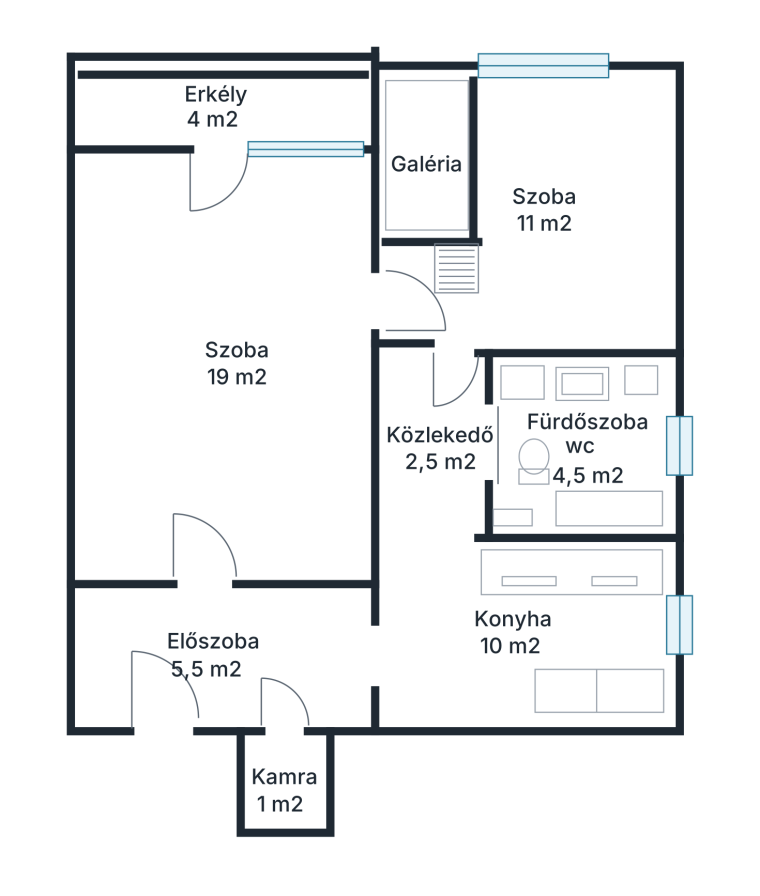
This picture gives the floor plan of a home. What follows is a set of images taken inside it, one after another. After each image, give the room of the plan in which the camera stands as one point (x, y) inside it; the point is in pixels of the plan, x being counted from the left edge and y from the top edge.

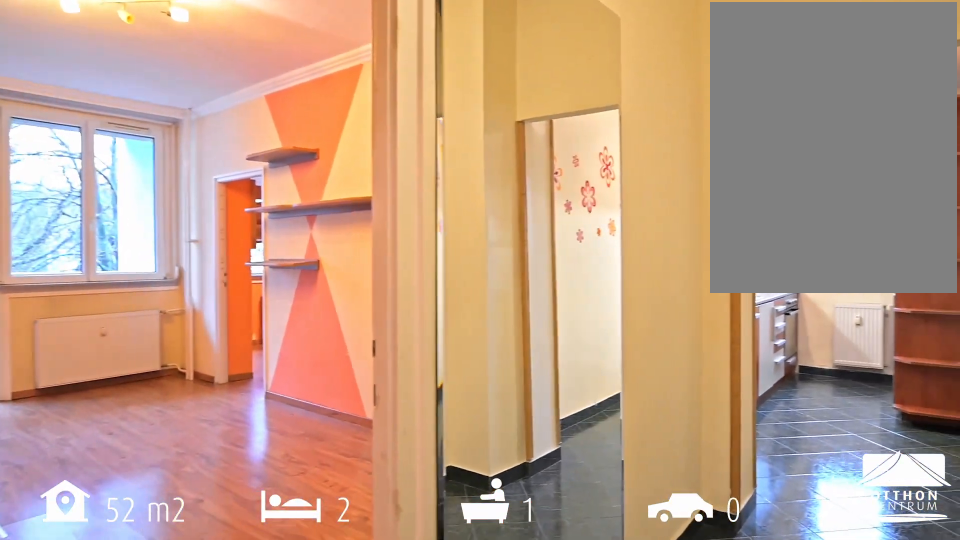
(204, 651)
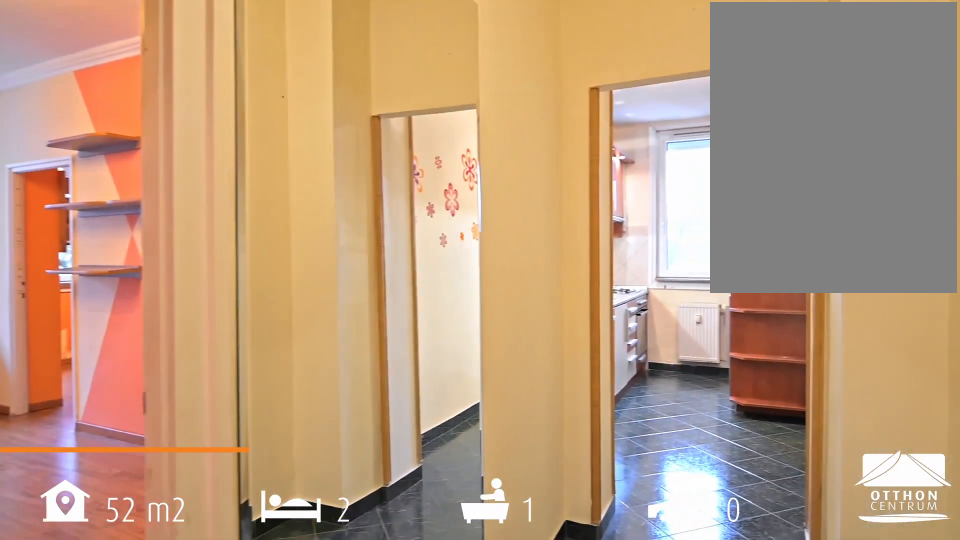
(108, 697)
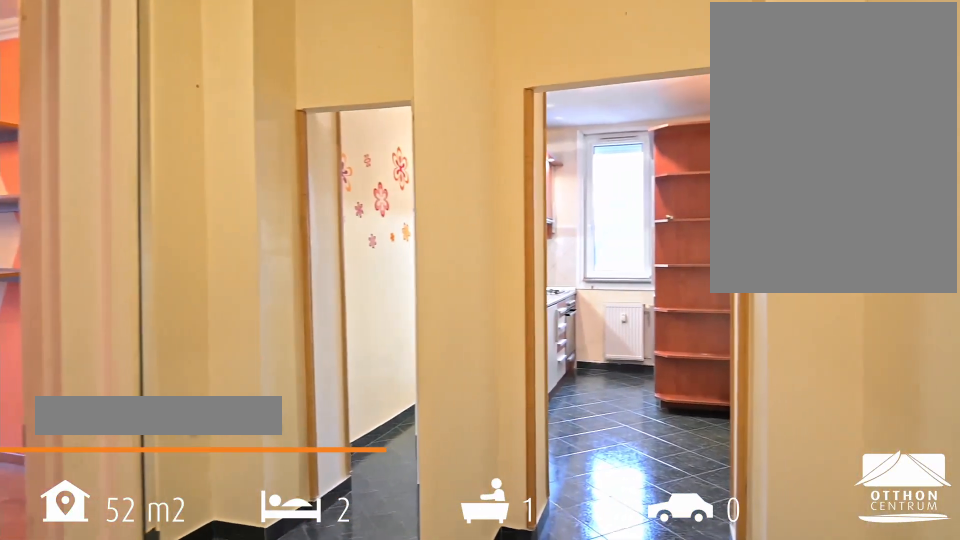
(204, 651)
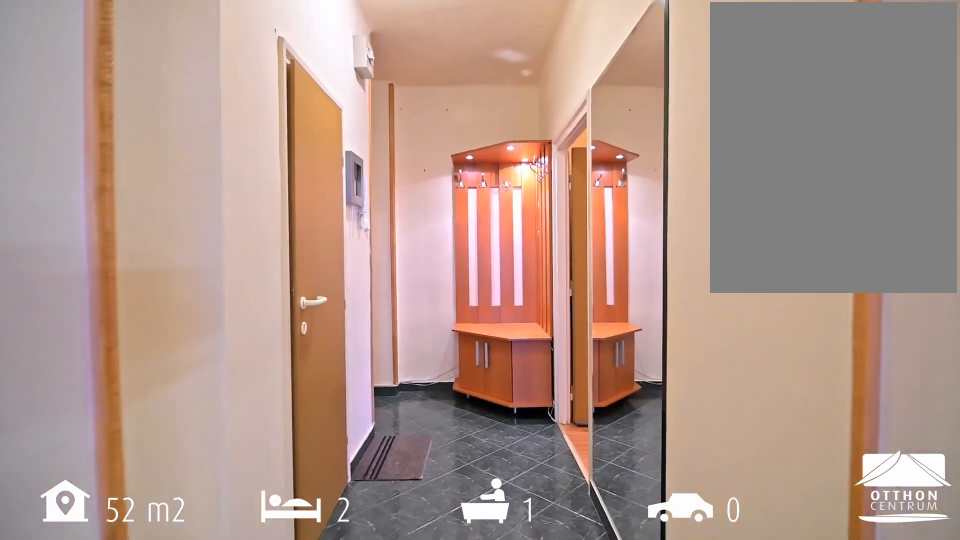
(205, 651)
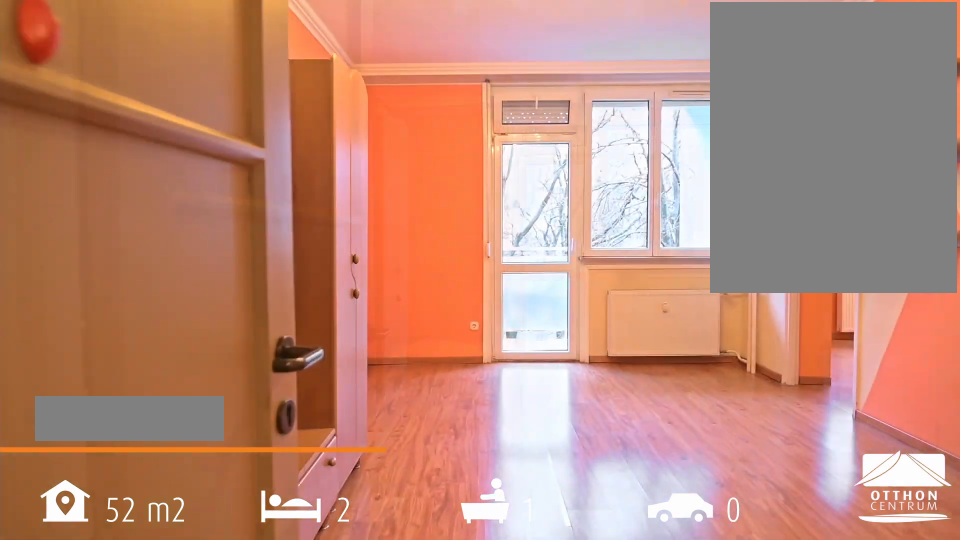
(236, 358)
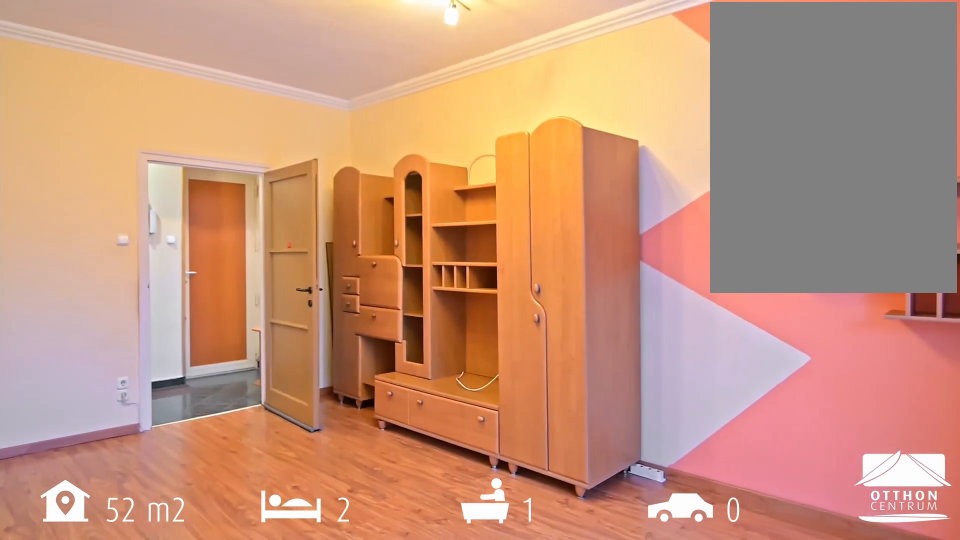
(236, 358)
